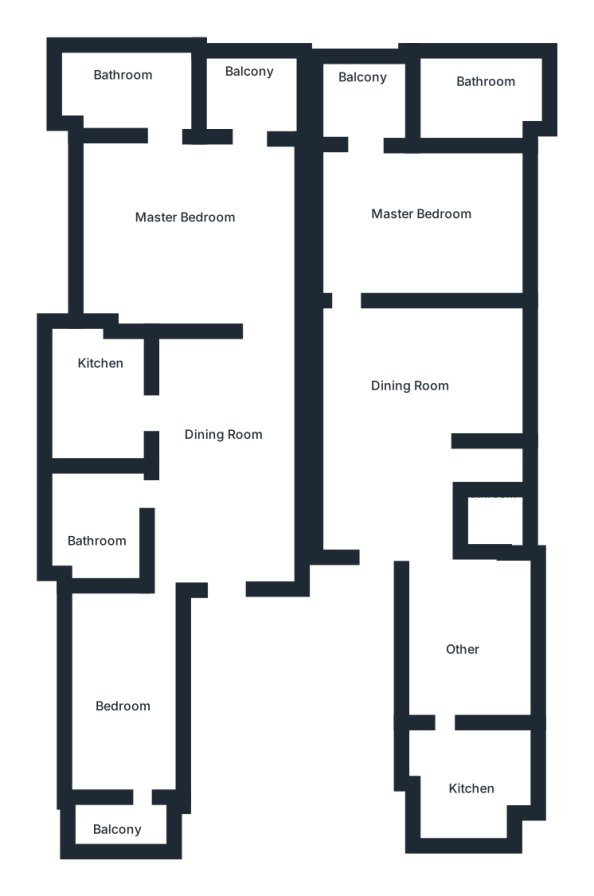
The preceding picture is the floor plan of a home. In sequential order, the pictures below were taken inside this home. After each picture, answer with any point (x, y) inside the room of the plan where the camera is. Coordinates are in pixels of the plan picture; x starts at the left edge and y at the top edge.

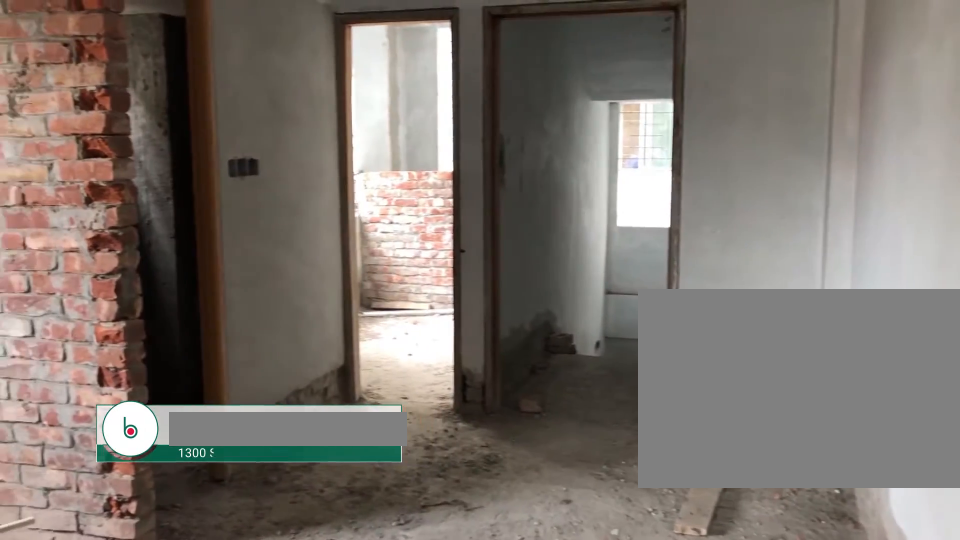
(386, 406)
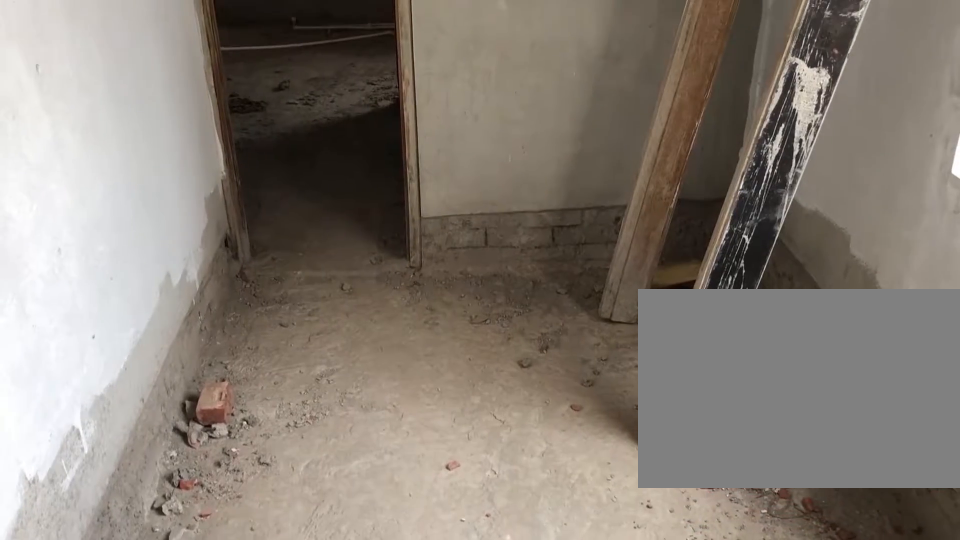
(476, 633)
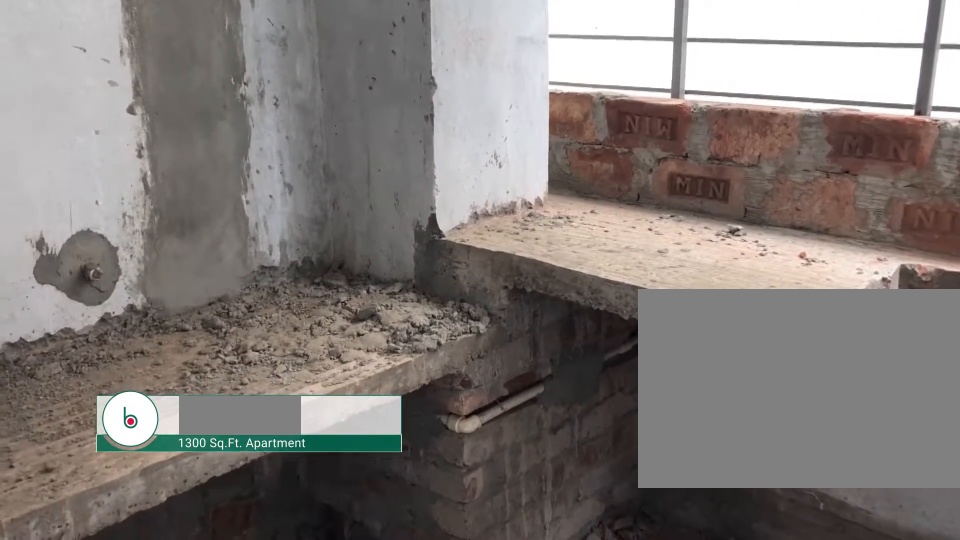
(469, 781)
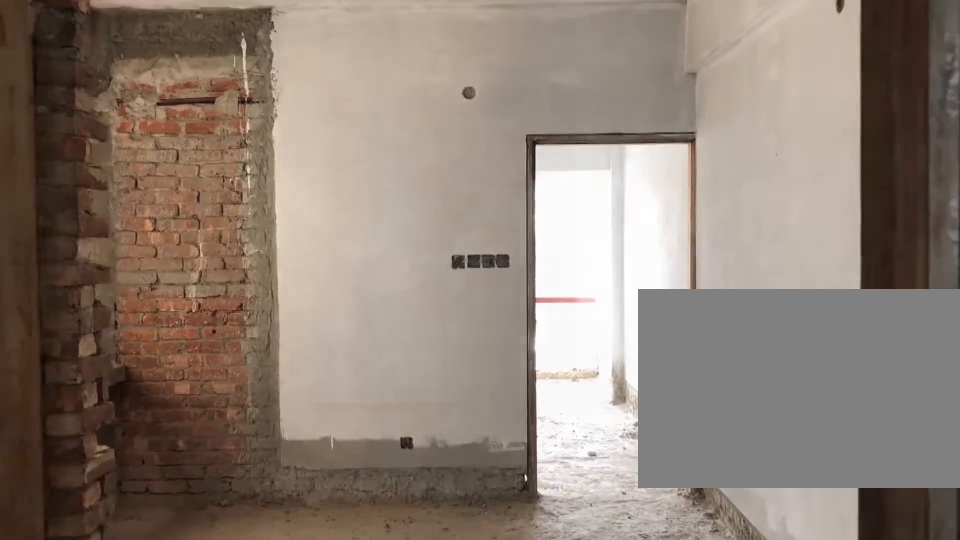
(237, 486)
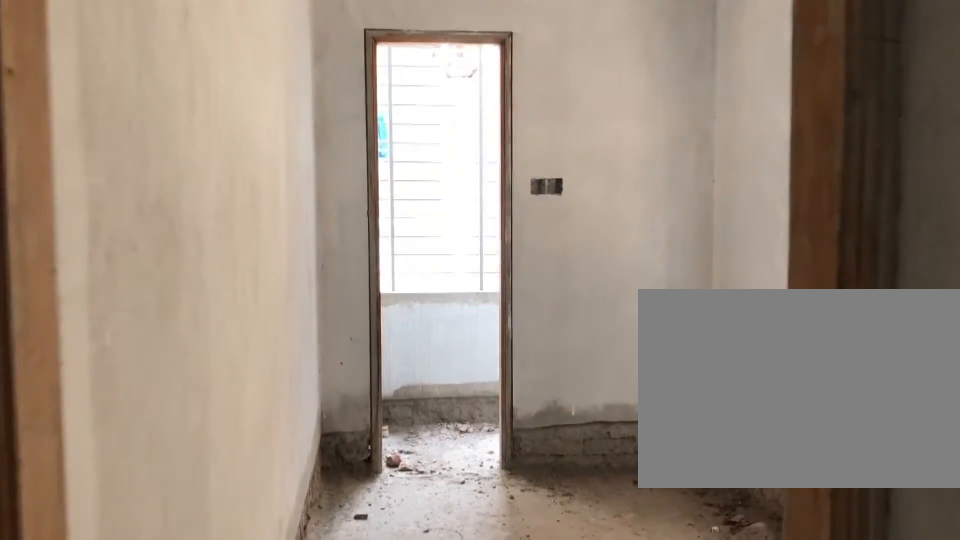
(128, 694)
